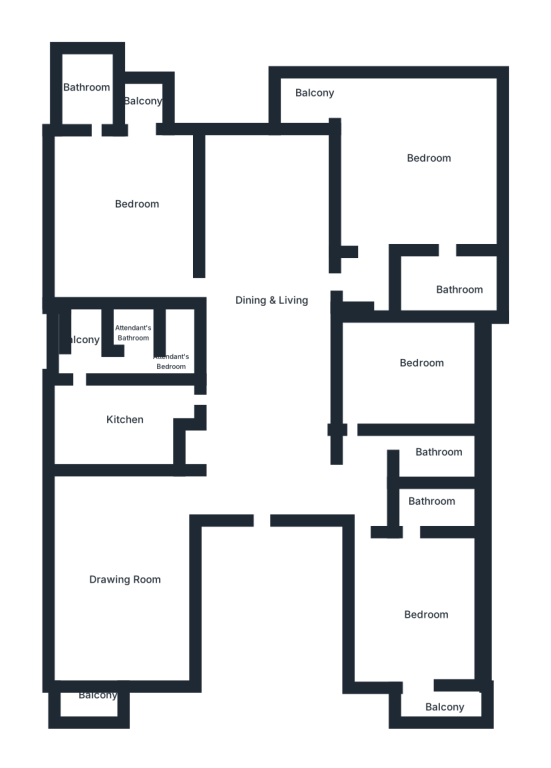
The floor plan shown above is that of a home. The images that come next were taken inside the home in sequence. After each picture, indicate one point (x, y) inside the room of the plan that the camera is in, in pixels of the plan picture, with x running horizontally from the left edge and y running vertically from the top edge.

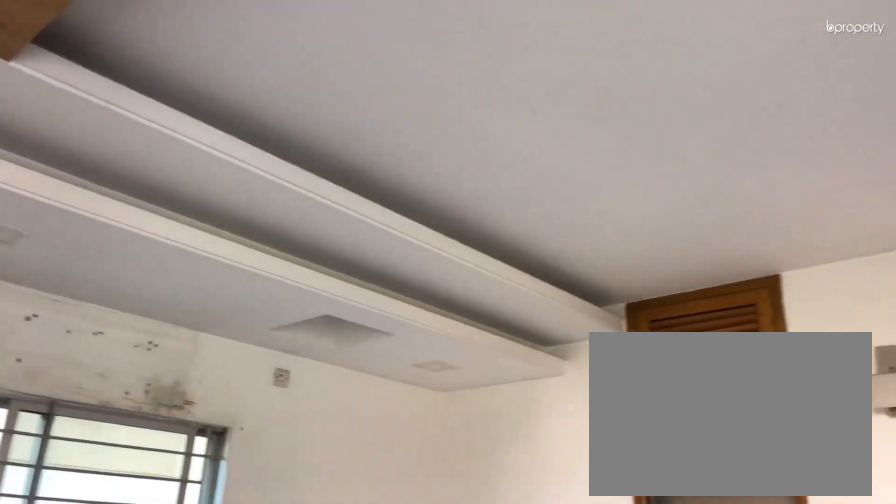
(437, 177)
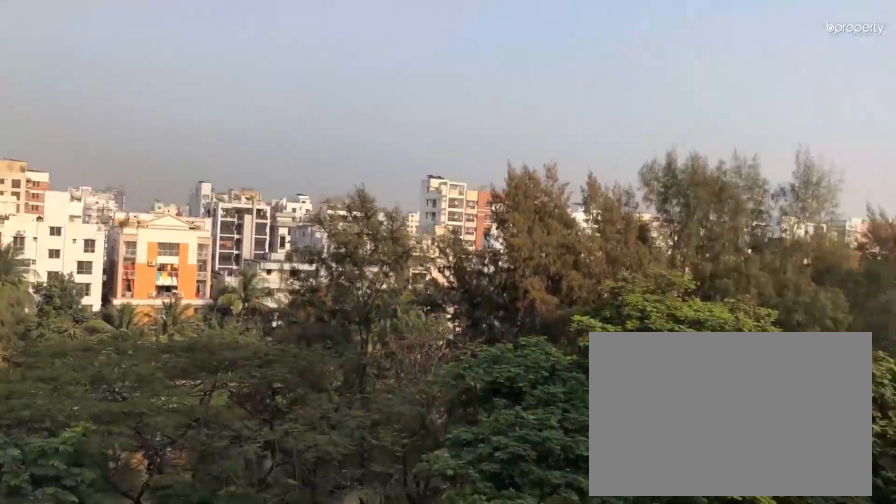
(305, 97)
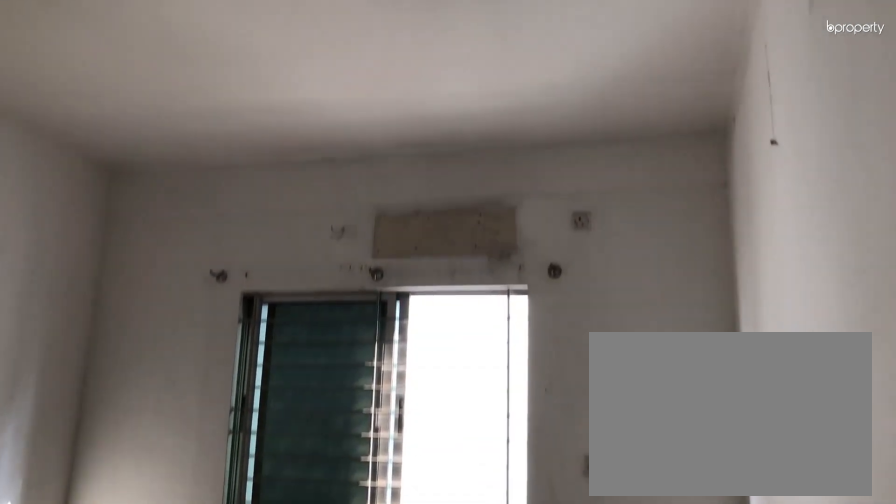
(408, 415)
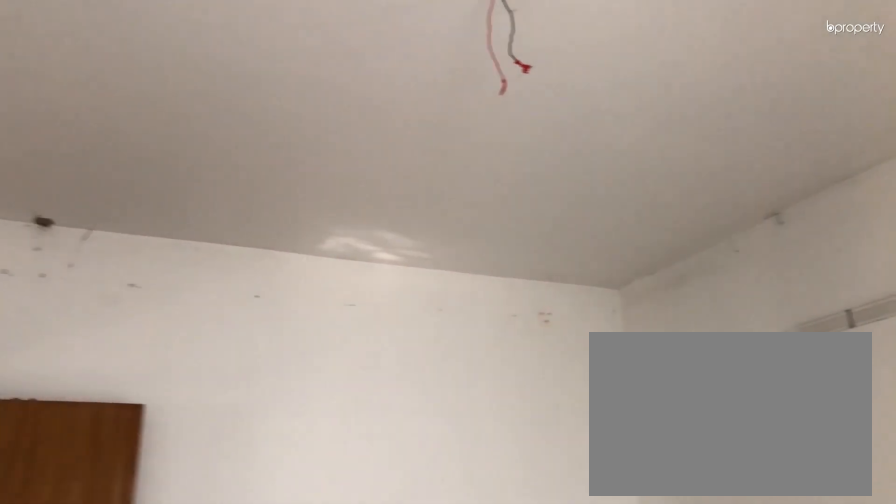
(408, 415)
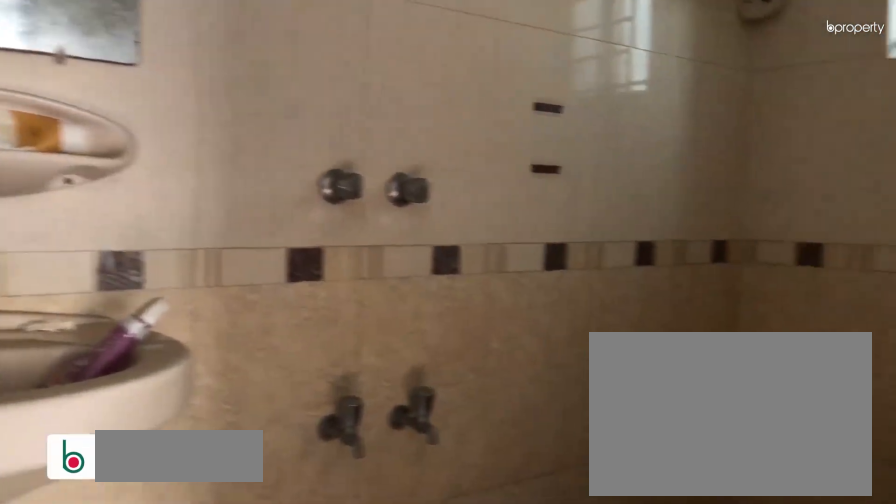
(418, 532)
